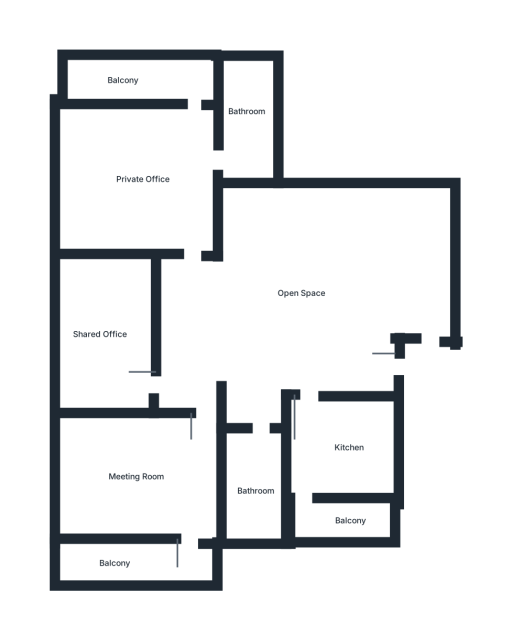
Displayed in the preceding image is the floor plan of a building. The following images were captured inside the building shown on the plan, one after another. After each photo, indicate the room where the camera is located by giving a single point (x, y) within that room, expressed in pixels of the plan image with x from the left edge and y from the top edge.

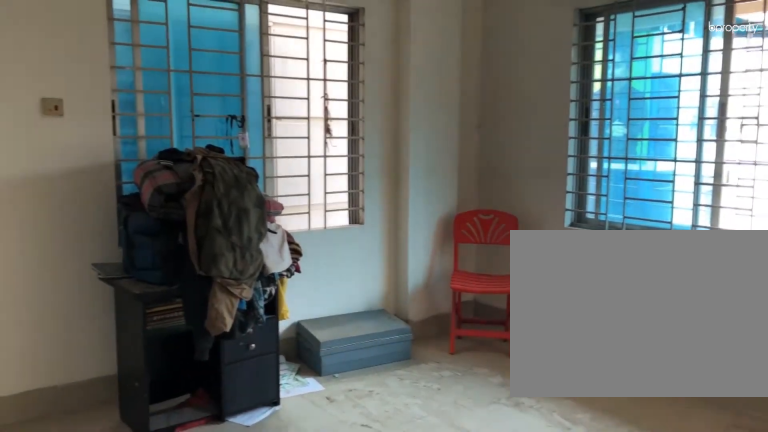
(142, 169)
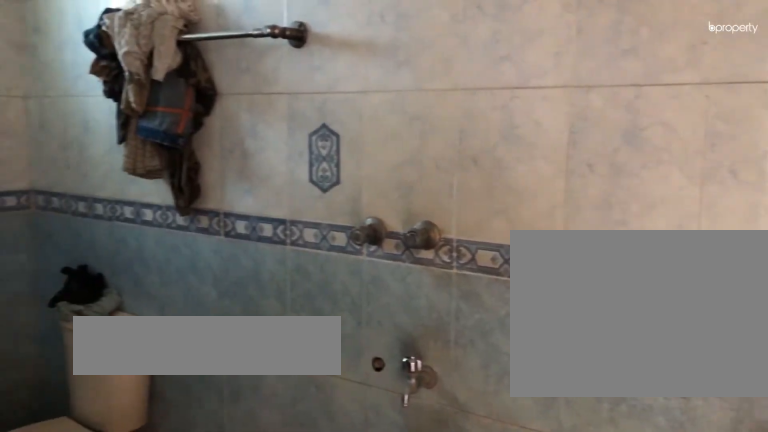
(250, 102)
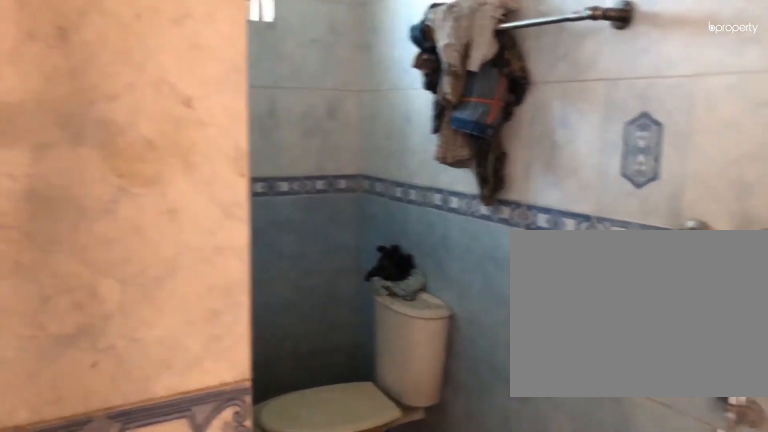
(250, 102)
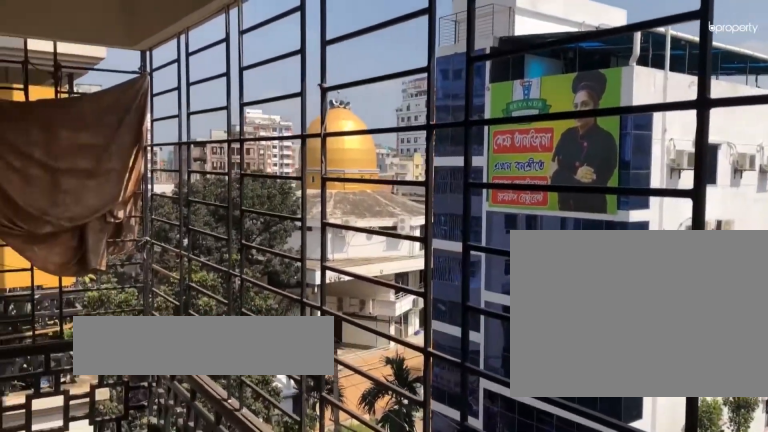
(138, 68)
